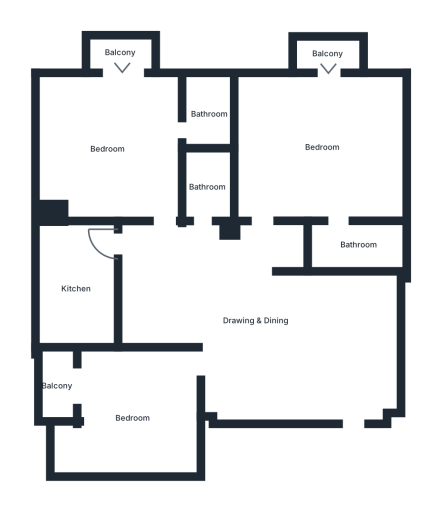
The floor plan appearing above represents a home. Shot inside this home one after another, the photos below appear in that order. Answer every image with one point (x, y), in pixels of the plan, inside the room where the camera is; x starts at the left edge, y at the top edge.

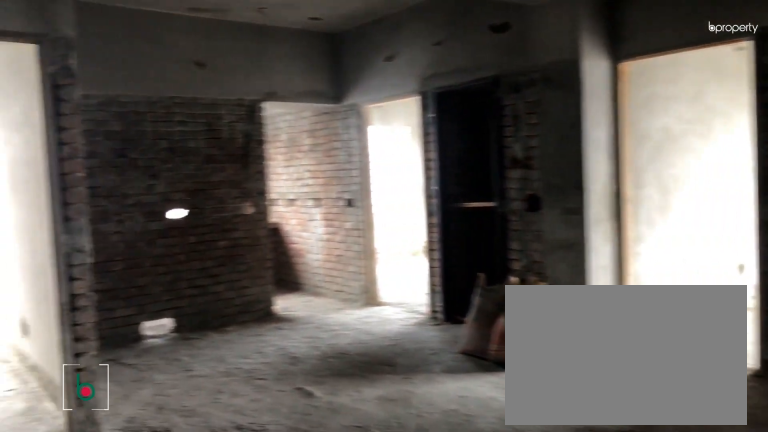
(255, 322)
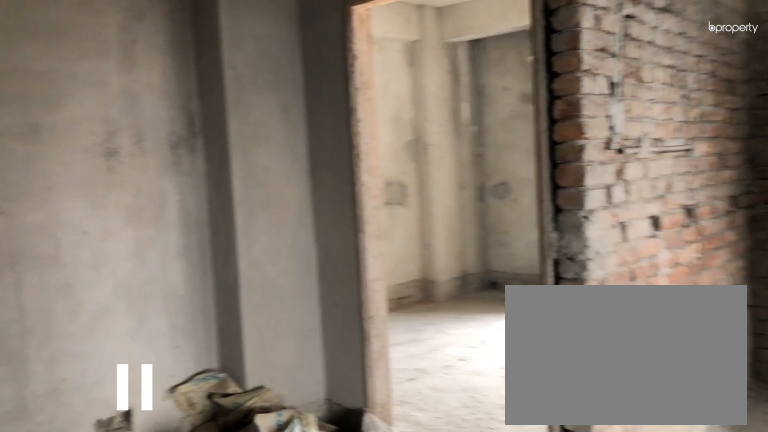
(255, 322)
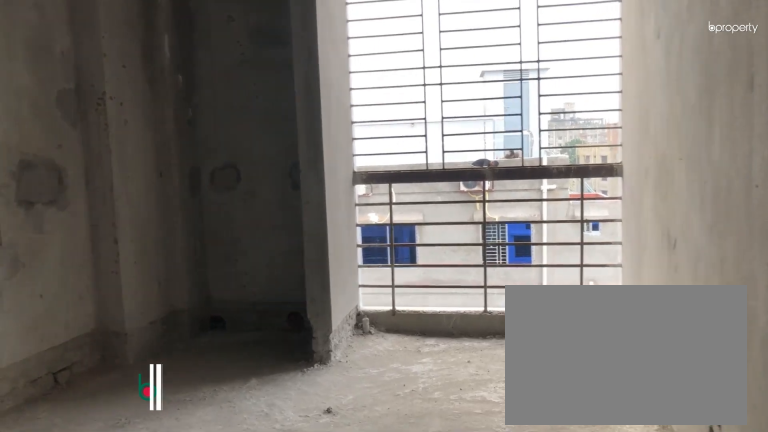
(131, 418)
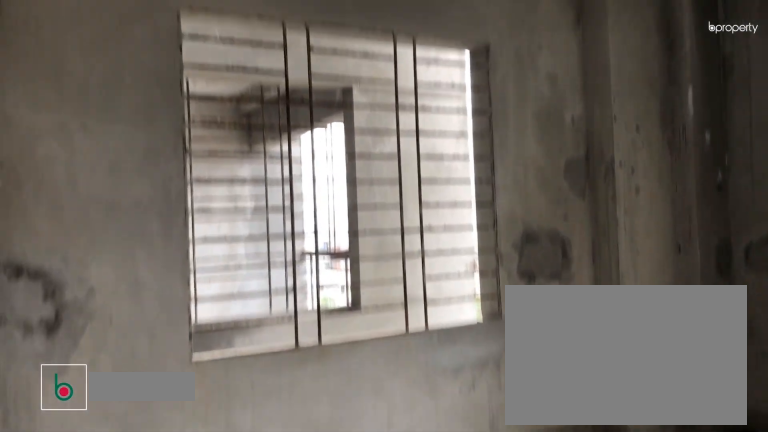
(131, 418)
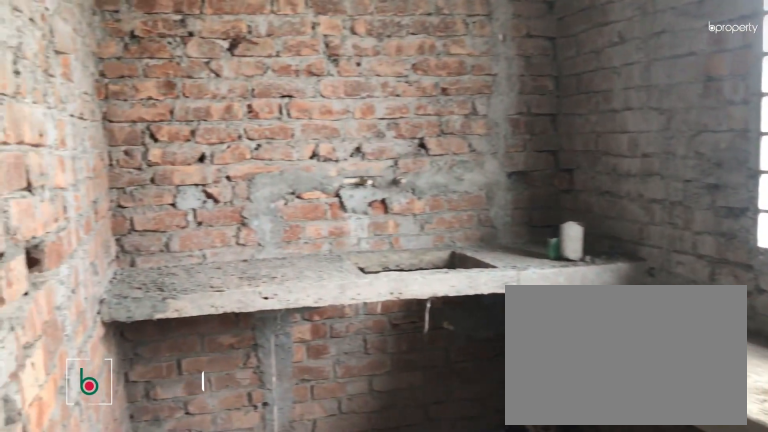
(77, 289)
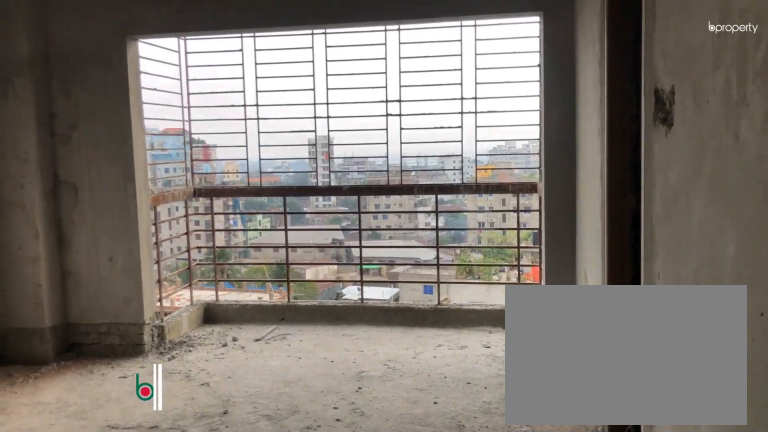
(108, 148)
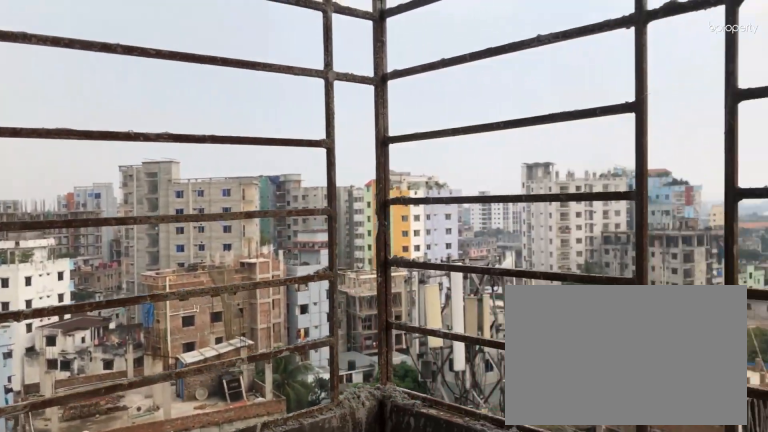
(120, 53)
